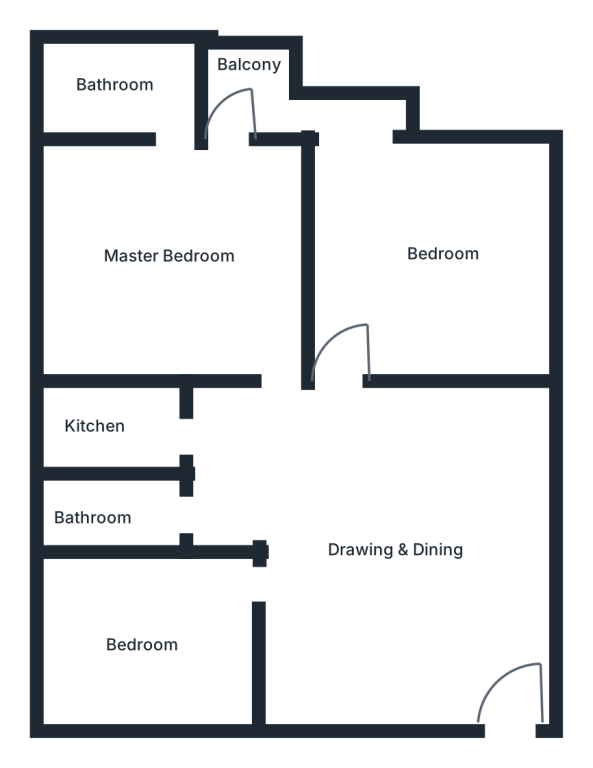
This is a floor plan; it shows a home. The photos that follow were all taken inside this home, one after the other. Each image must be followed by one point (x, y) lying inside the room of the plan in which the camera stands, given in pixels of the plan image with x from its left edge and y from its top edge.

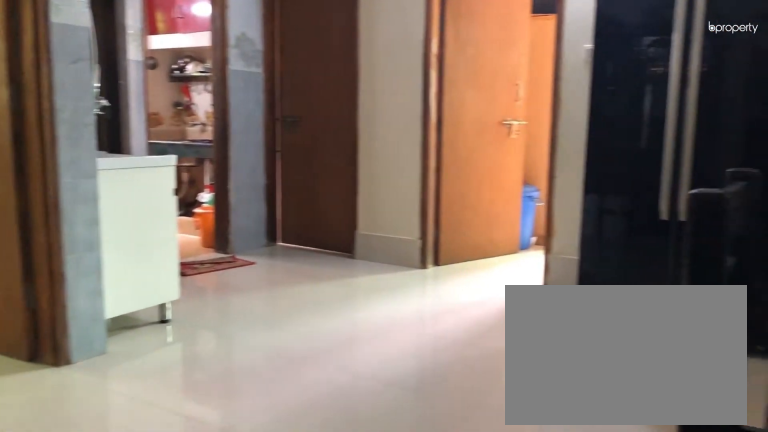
(376, 537)
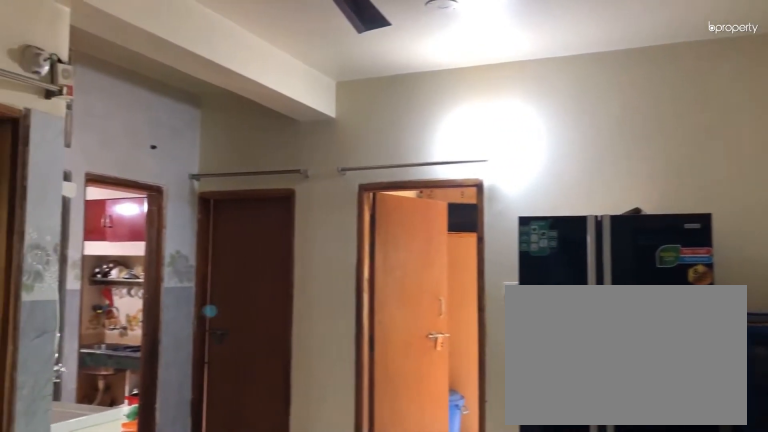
(376, 538)
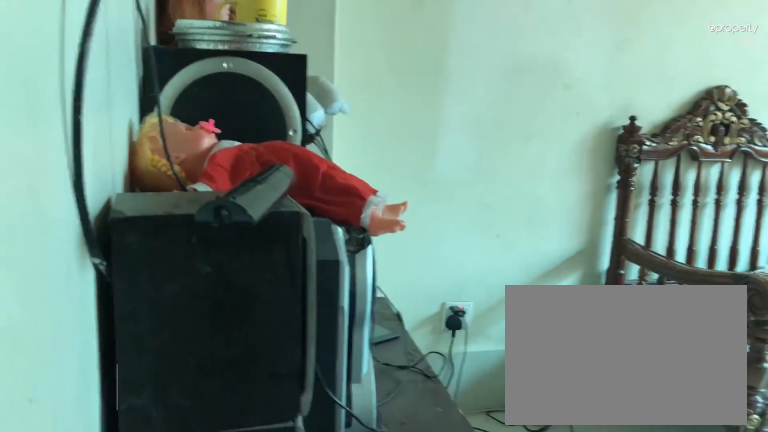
(152, 637)
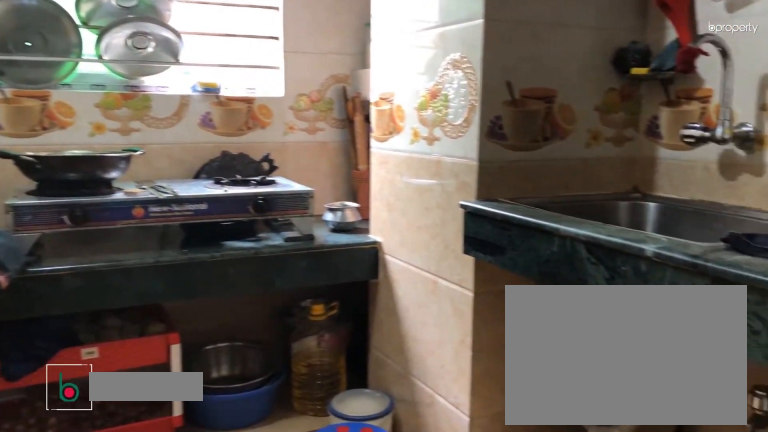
(93, 435)
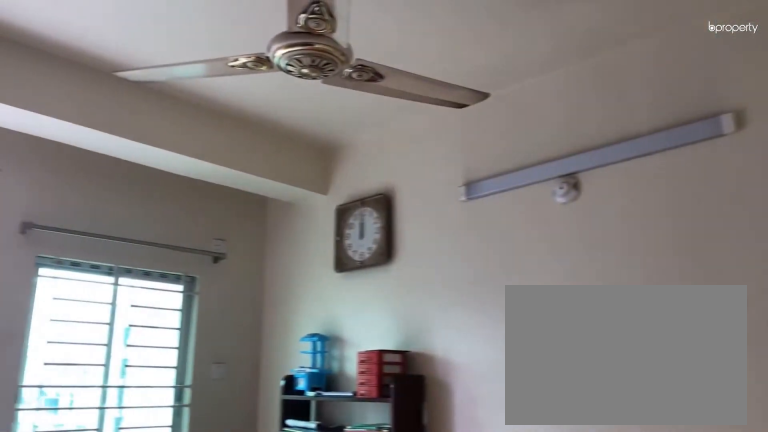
(439, 252)
